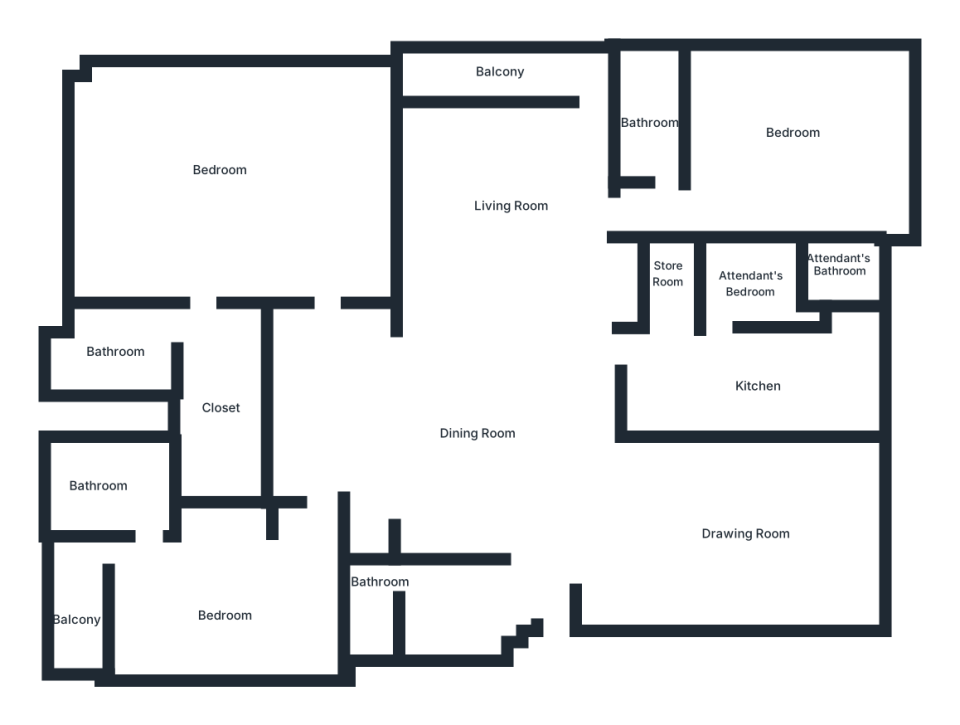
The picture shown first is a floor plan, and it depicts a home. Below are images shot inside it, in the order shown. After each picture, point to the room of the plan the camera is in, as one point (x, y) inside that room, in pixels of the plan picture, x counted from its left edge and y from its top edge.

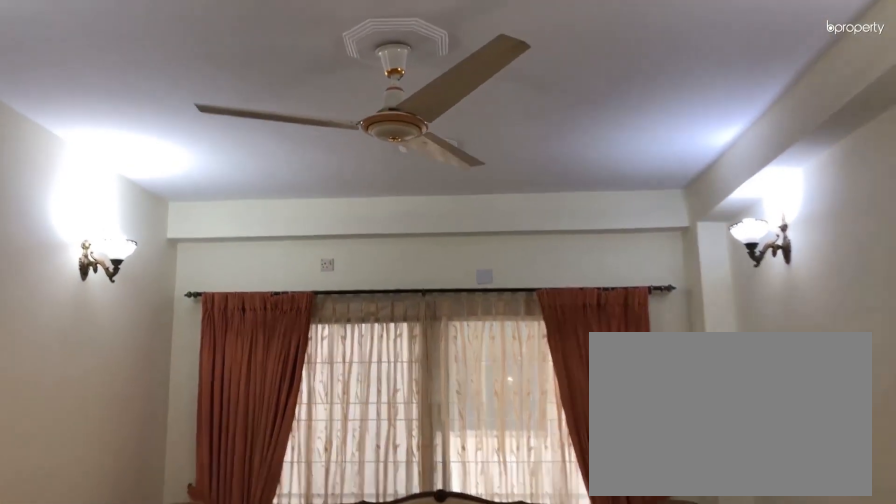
(723, 524)
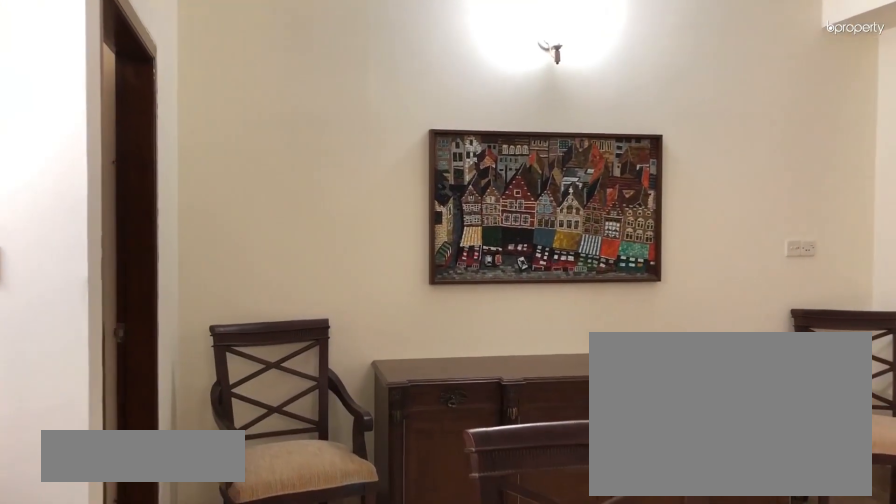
(409, 424)
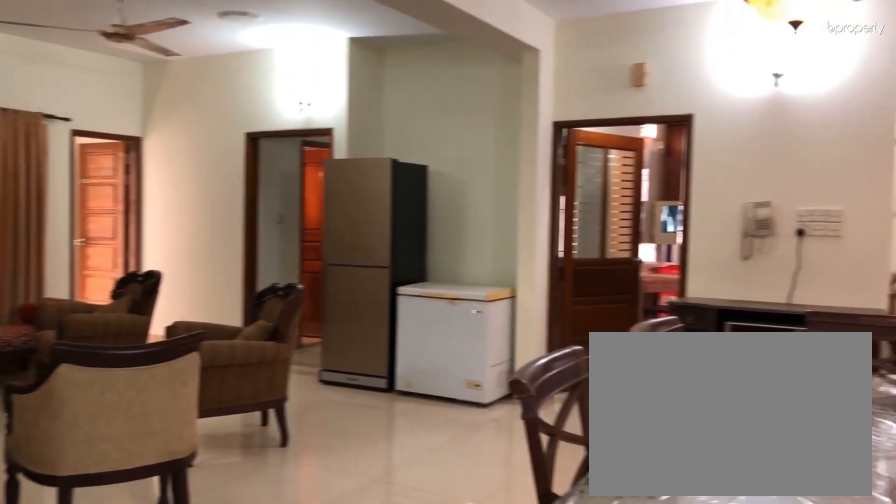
(409, 424)
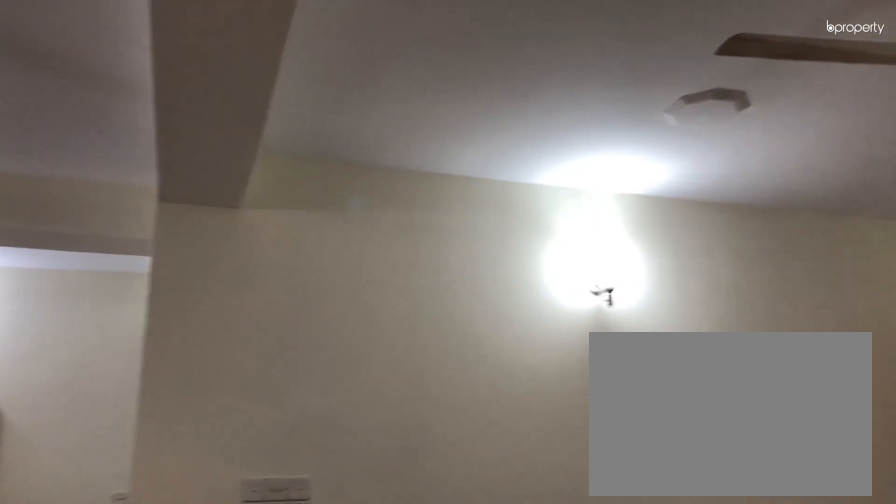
(509, 232)
